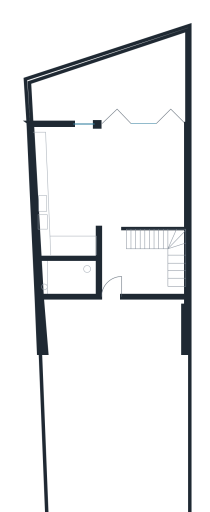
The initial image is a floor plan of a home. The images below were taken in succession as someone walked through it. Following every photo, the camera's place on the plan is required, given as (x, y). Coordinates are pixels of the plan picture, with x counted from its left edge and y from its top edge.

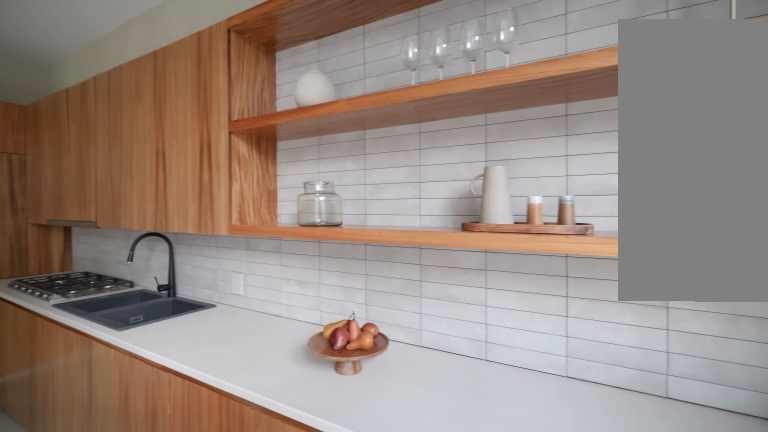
(59, 152)
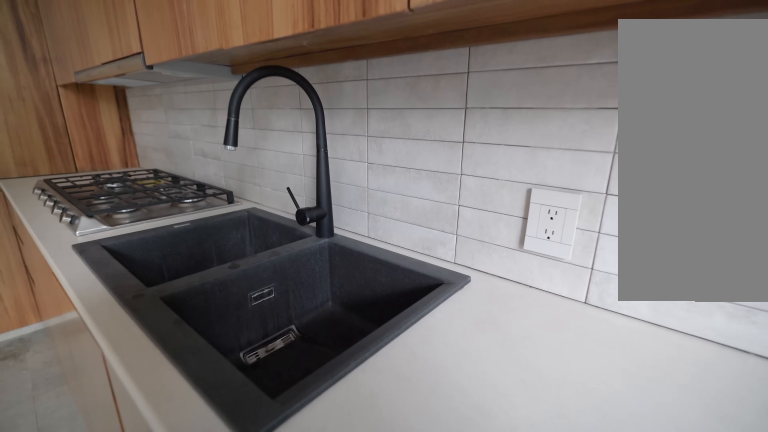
(58, 180)
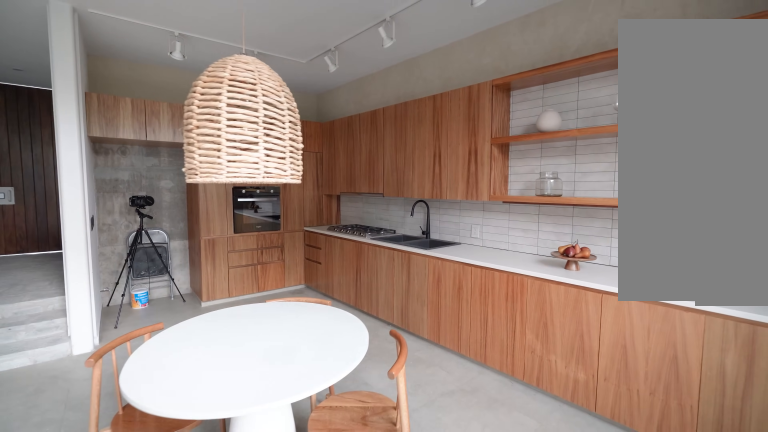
(75, 147)
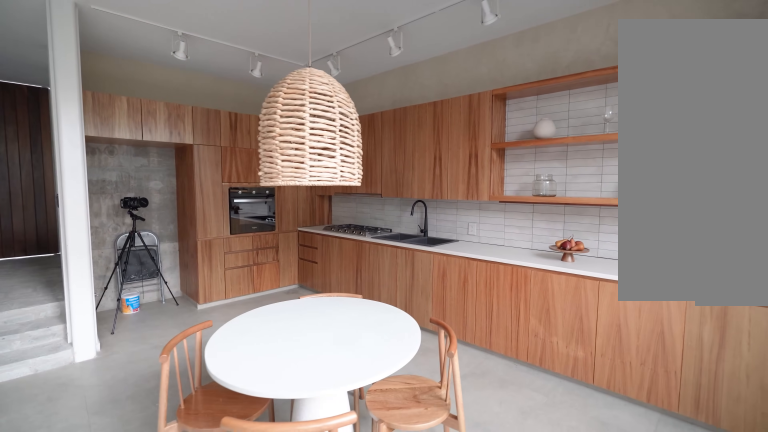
(81, 145)
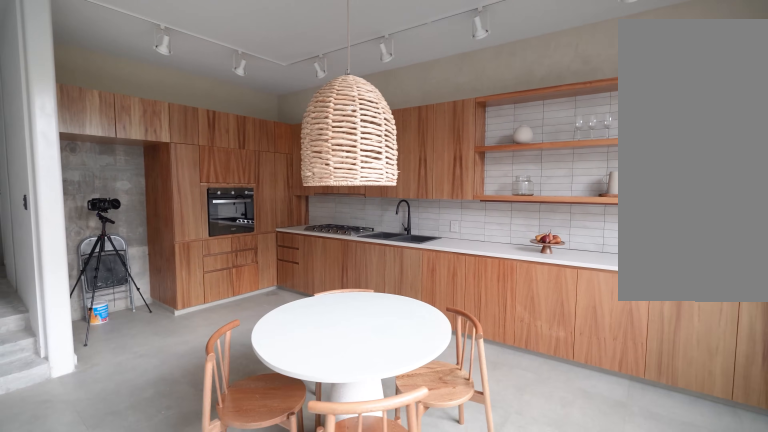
(87, 144)
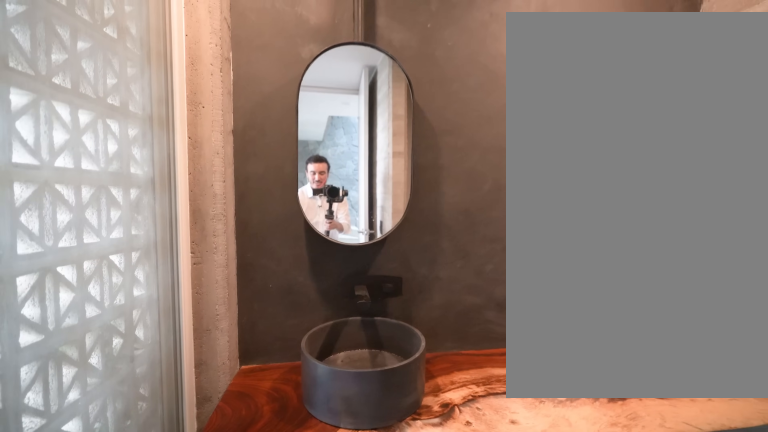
(59, 285)
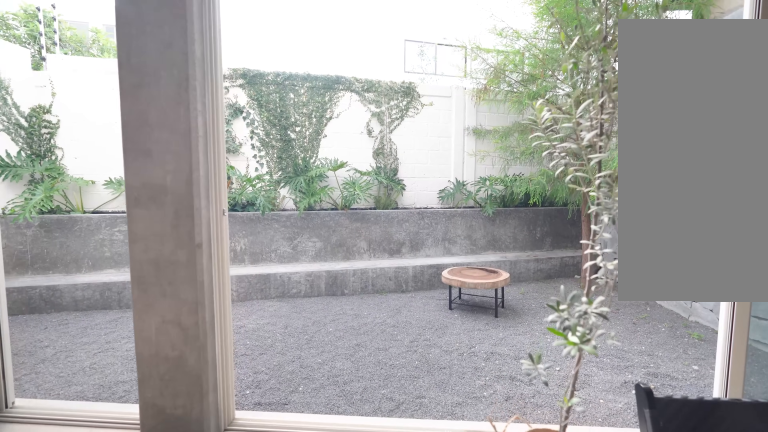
(116, 163)
